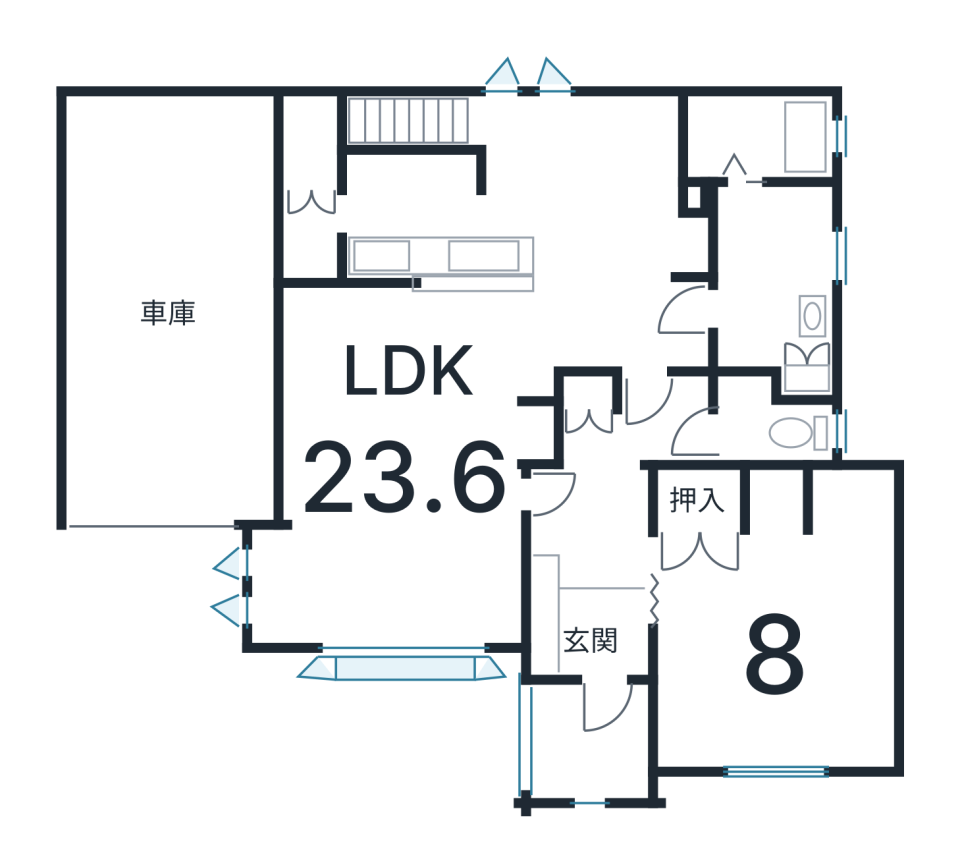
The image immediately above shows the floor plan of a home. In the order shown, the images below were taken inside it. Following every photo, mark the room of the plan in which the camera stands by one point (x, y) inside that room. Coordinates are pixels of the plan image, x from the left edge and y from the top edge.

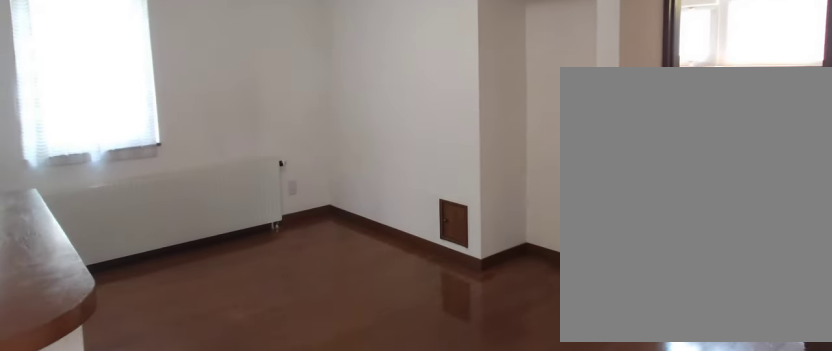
(531, 237)
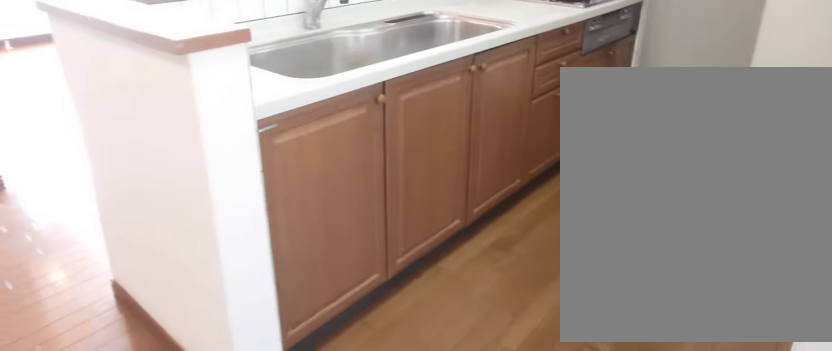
(531, 237)
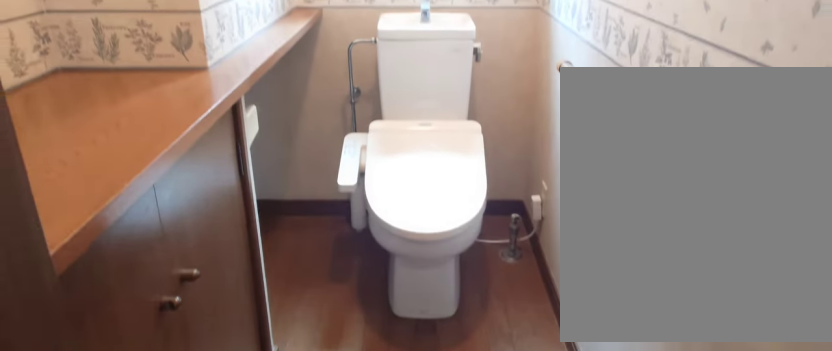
(765, 437)
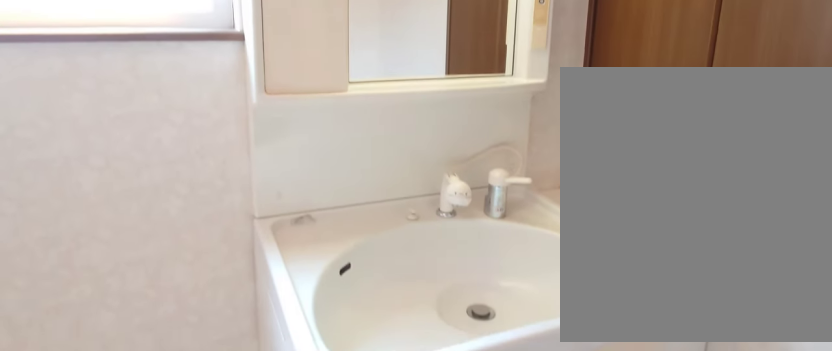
(747, 293)
